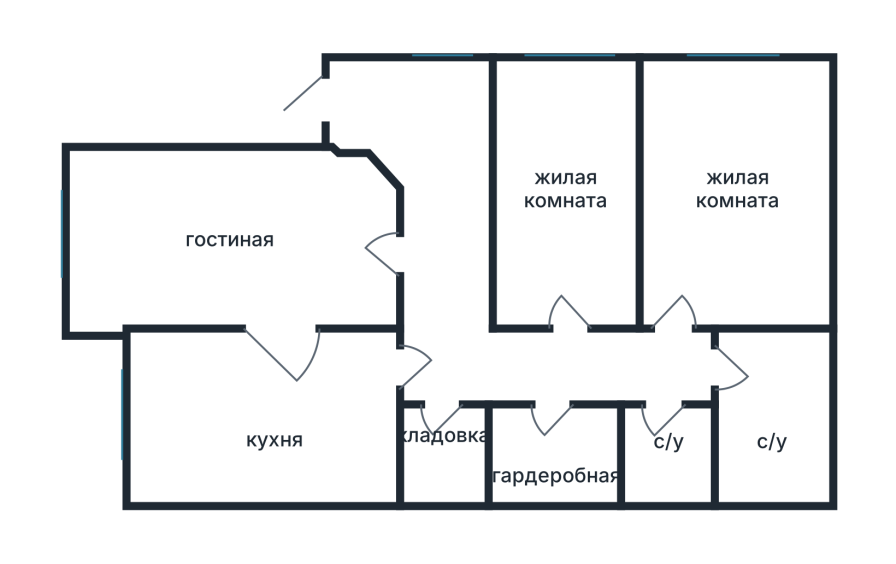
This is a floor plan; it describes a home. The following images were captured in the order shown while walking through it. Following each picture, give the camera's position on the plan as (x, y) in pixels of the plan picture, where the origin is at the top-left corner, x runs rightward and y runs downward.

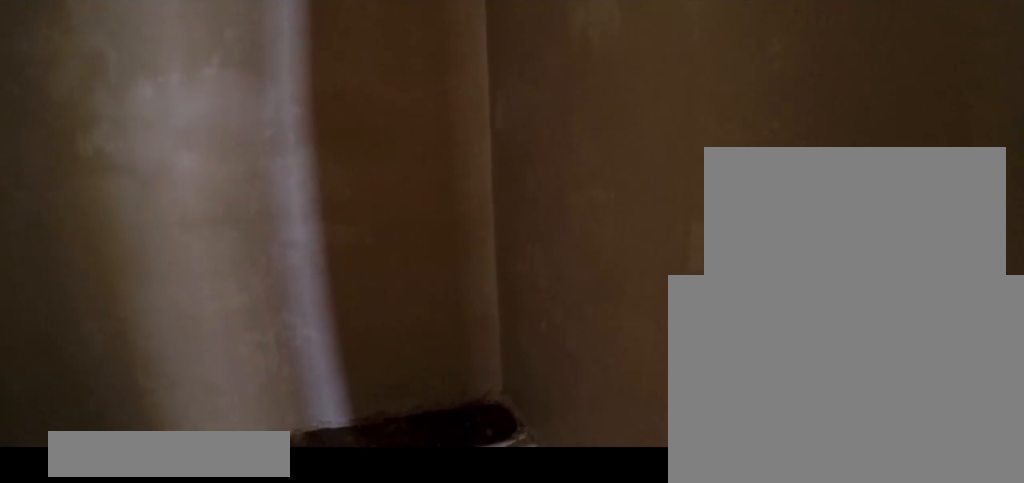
(552, 476)
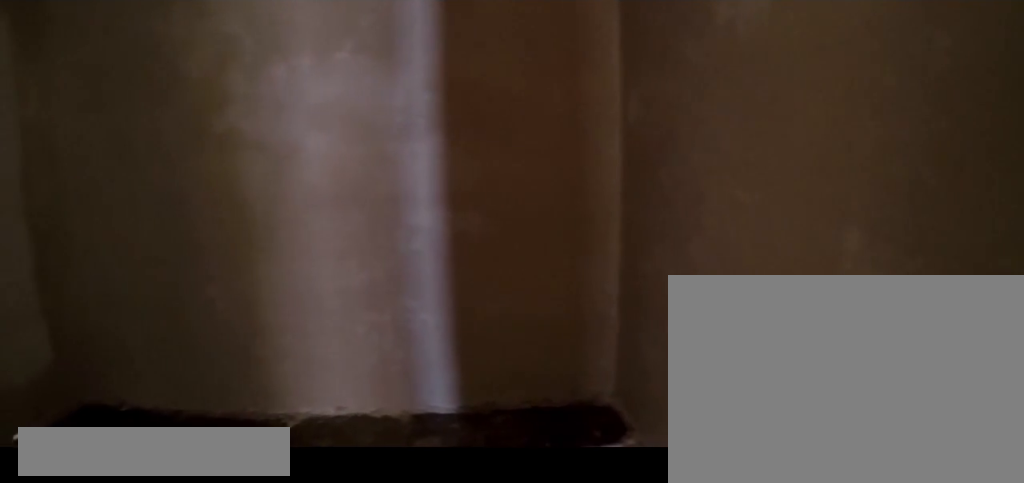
(552, 476)
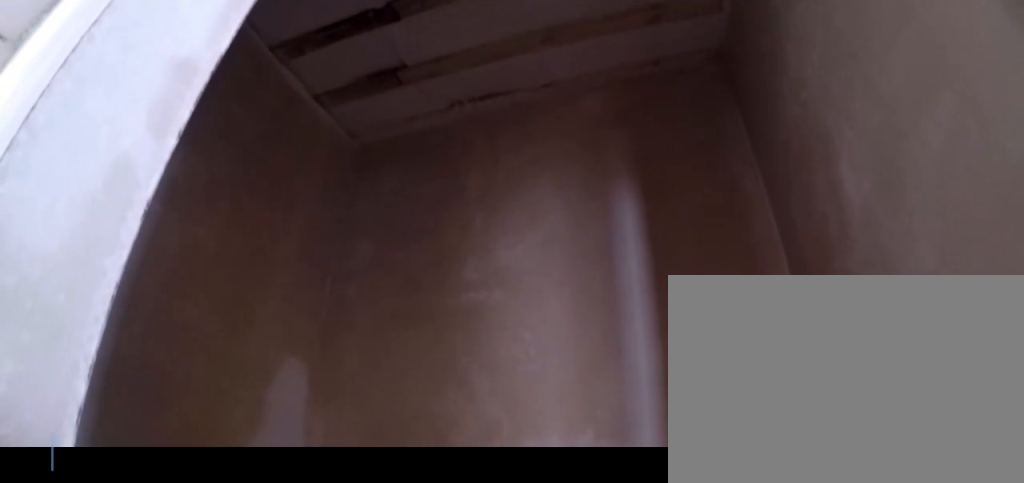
(554, 396)
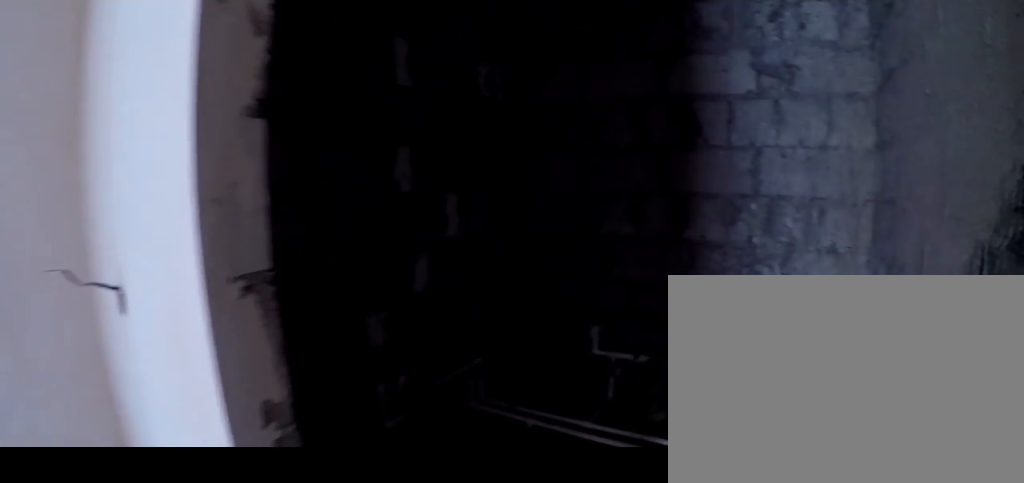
(648, 376)
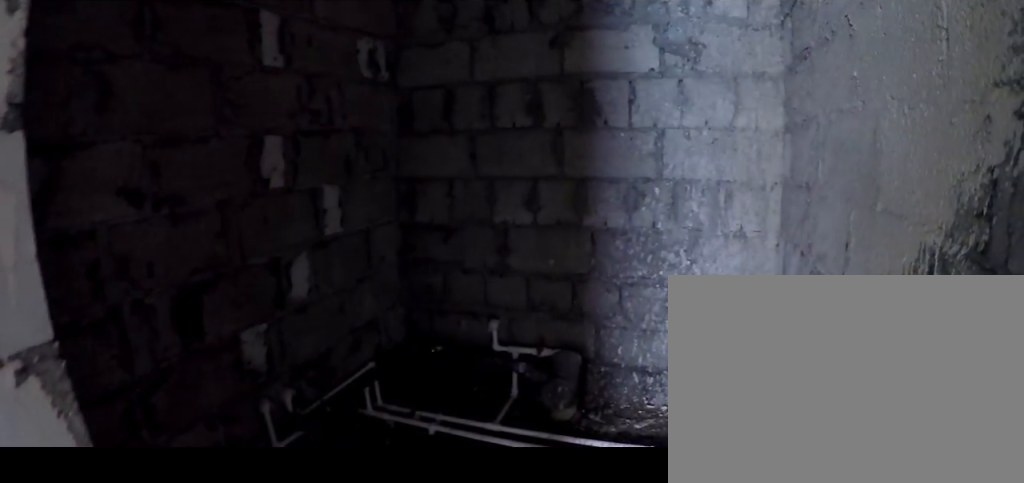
(664, 394)
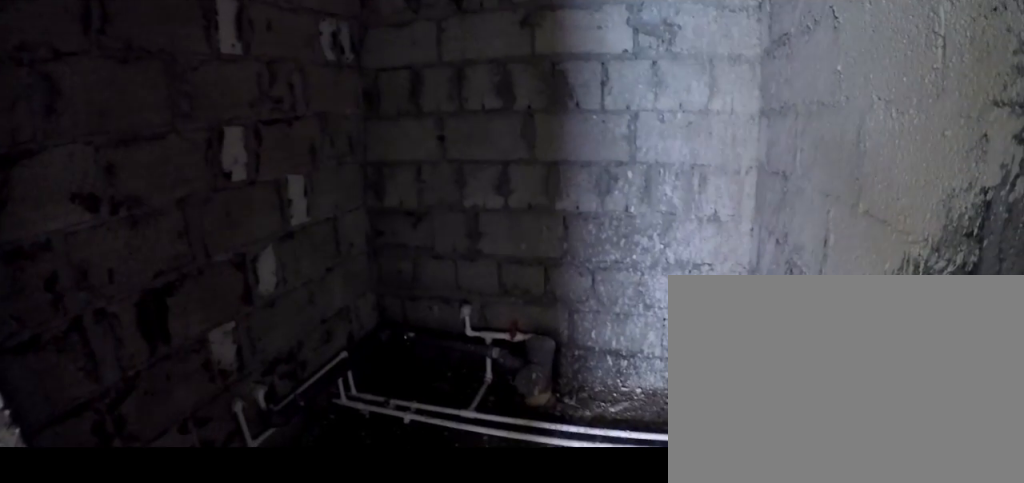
(664, 394)
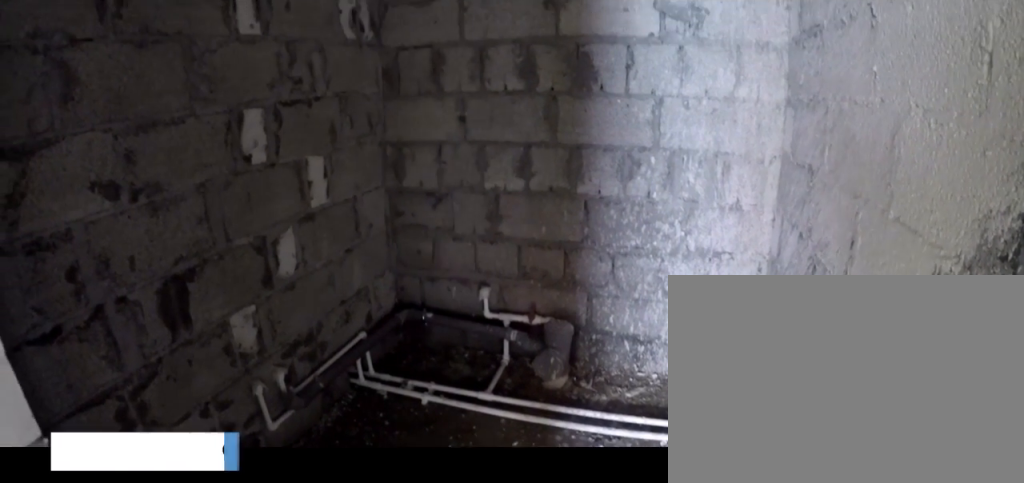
(665, 394)
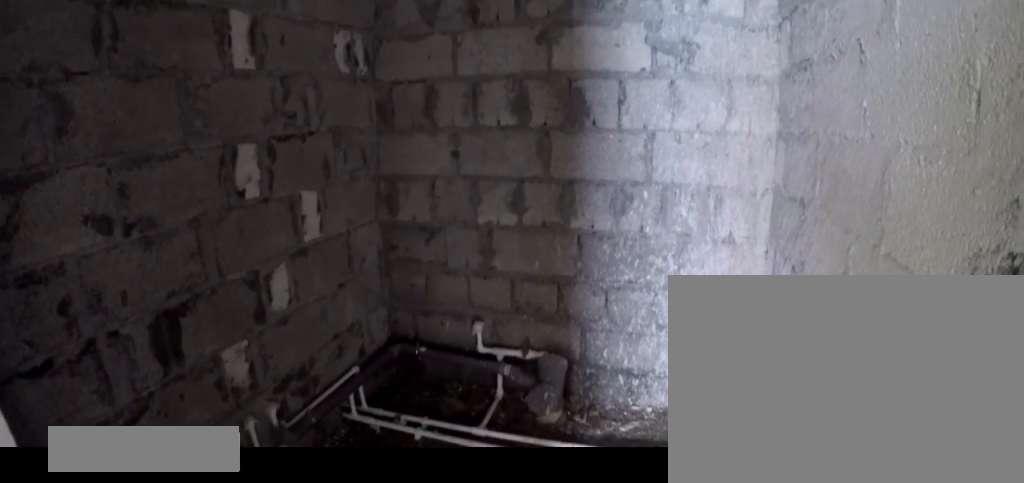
(667, 433)
